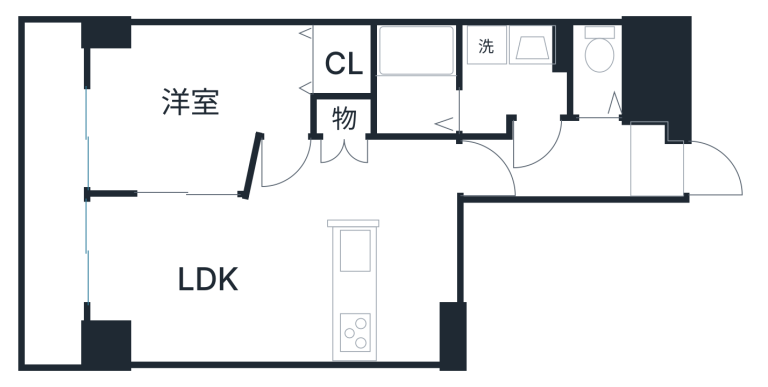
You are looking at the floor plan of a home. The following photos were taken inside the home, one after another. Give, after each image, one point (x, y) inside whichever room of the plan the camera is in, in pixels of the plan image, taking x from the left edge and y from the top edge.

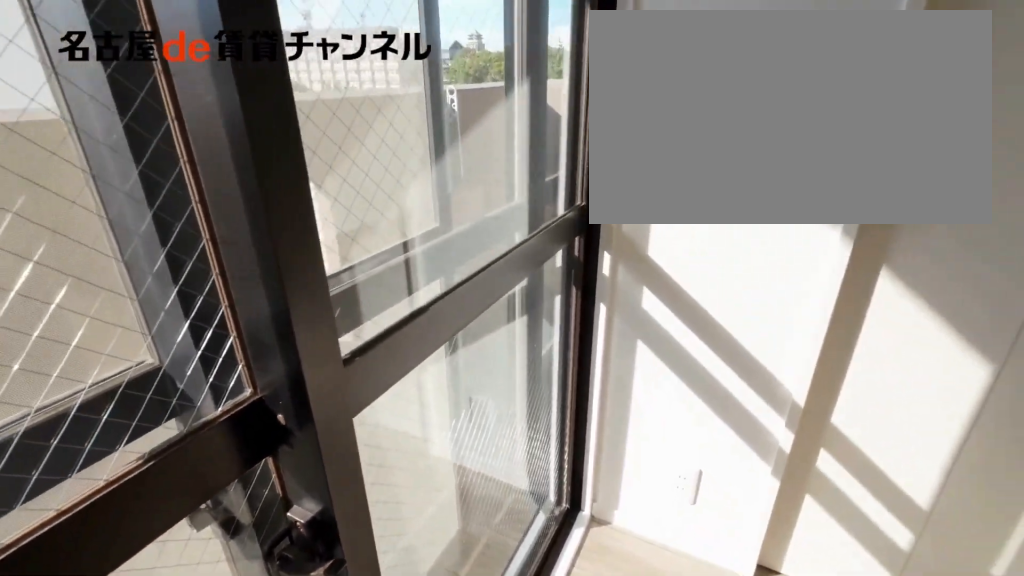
(206, 280)
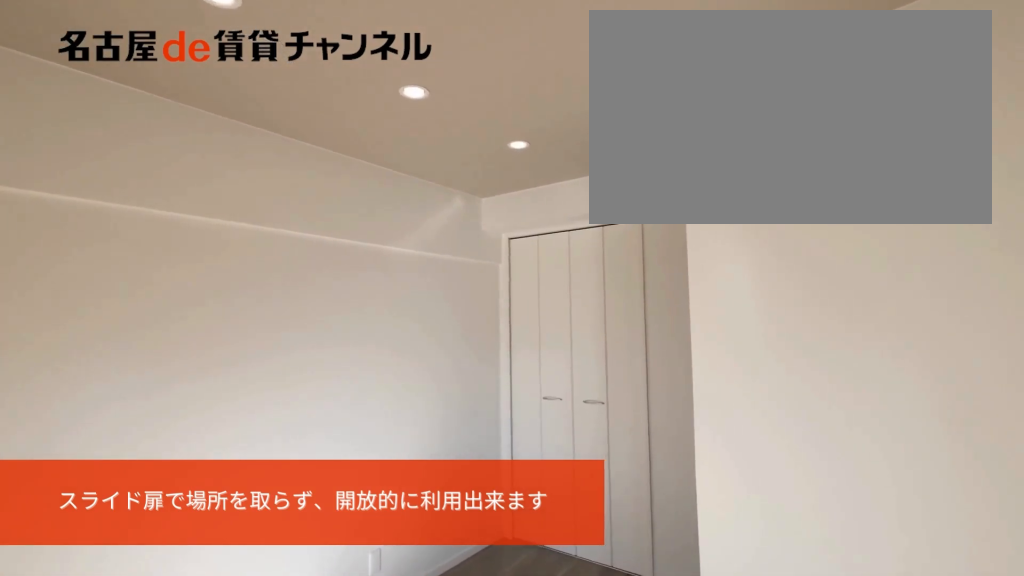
(191, 102)
